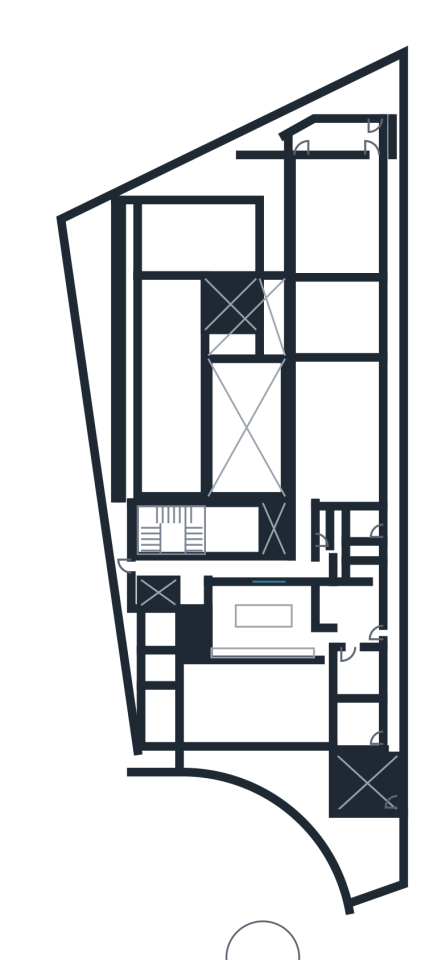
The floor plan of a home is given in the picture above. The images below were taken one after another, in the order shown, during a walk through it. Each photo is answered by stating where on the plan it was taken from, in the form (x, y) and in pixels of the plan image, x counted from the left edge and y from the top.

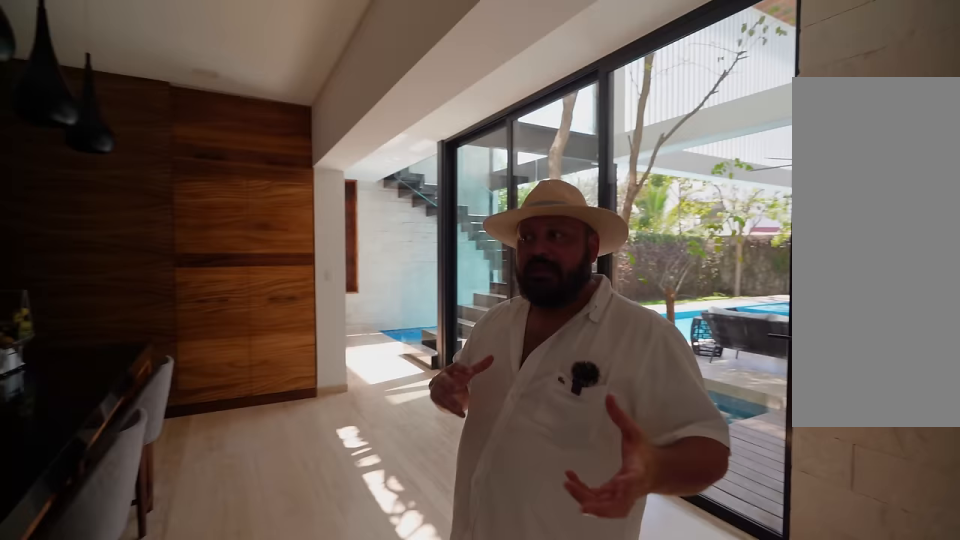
(274, 565)
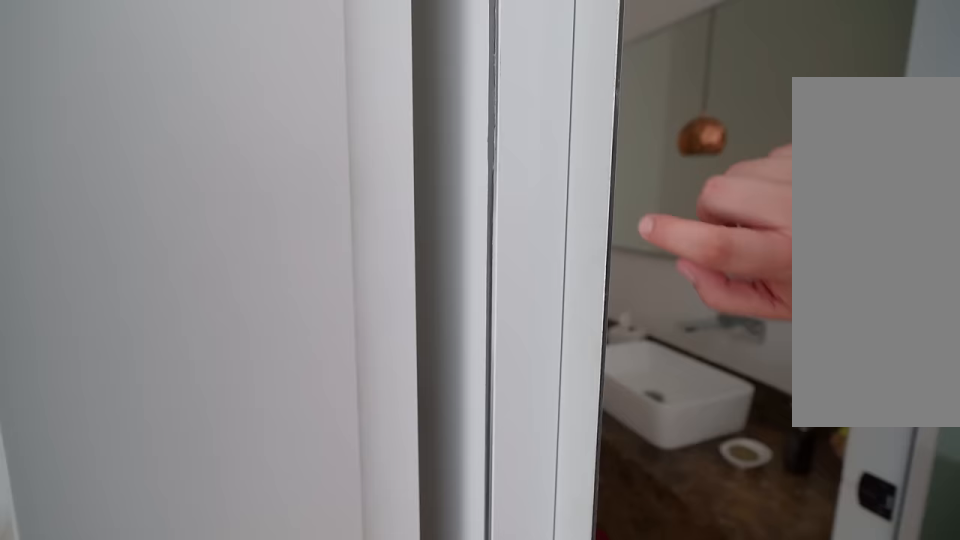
(319, 568)
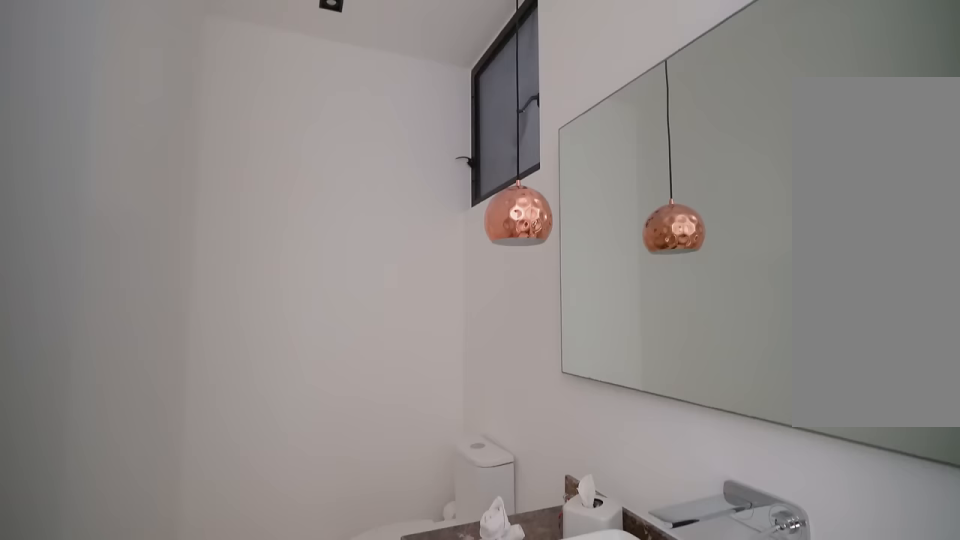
(322, 565)
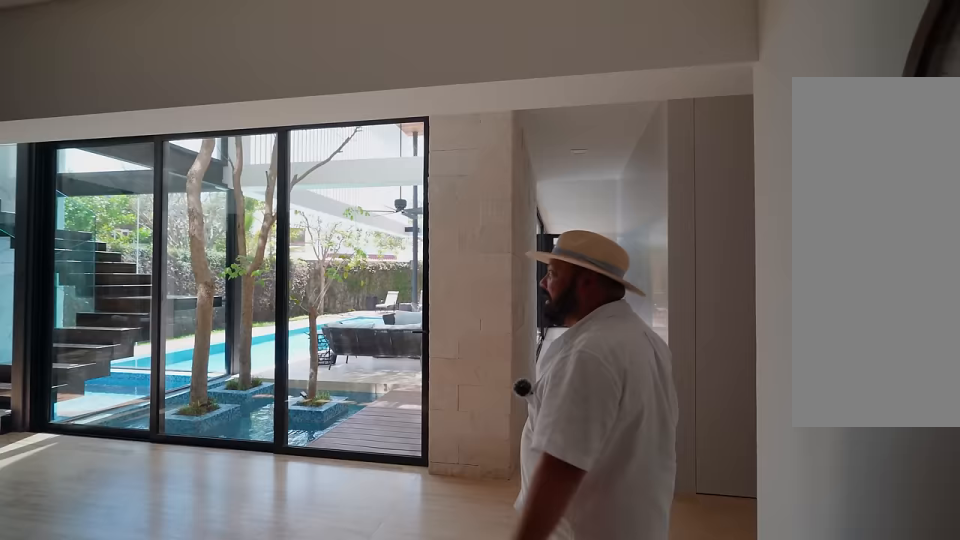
(304, 589)
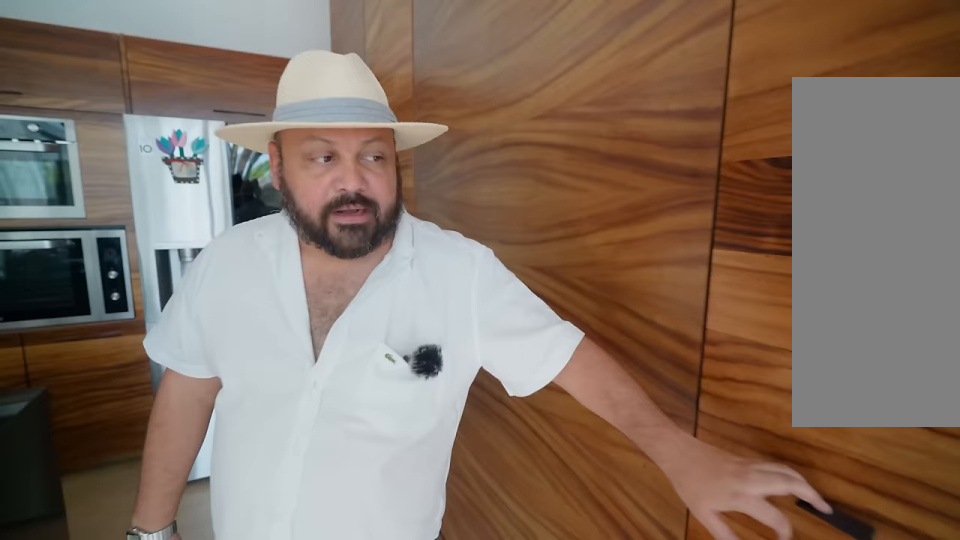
(222, 598)
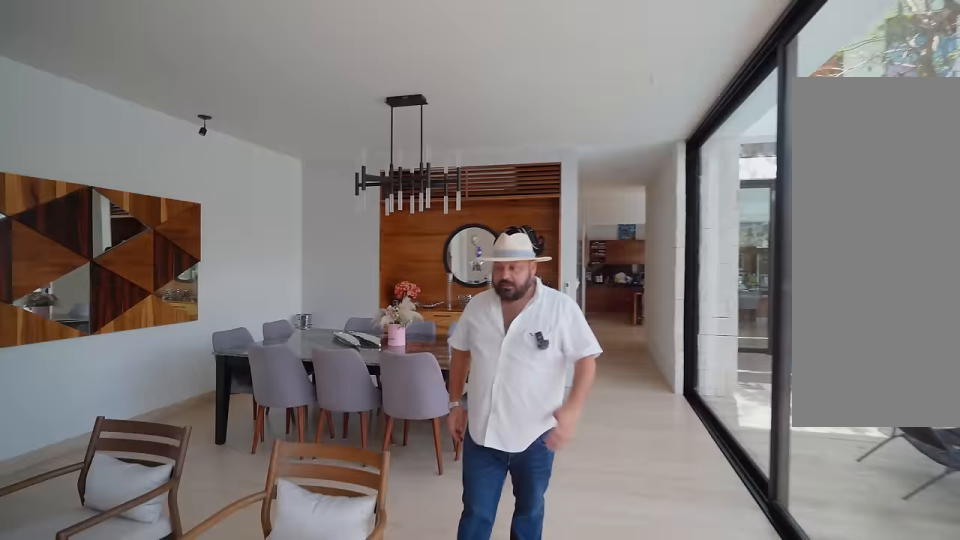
(307, 453)
